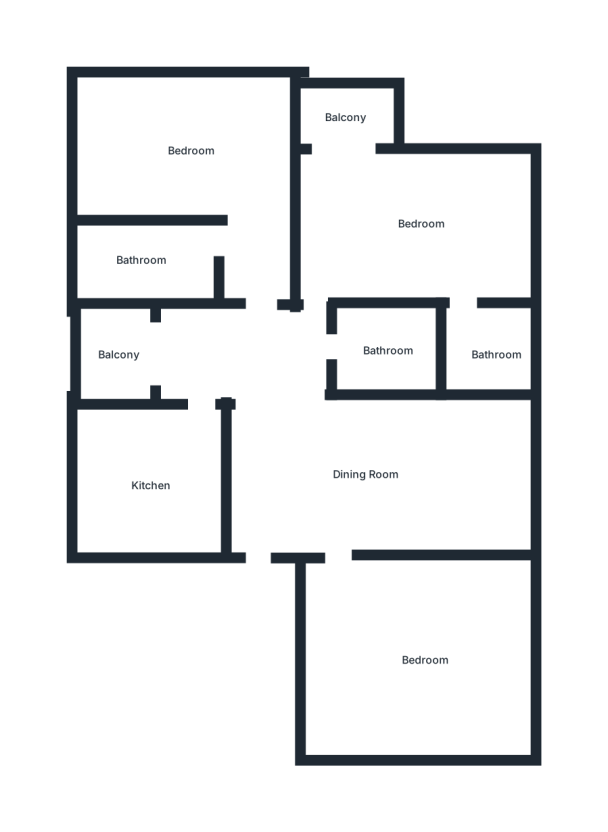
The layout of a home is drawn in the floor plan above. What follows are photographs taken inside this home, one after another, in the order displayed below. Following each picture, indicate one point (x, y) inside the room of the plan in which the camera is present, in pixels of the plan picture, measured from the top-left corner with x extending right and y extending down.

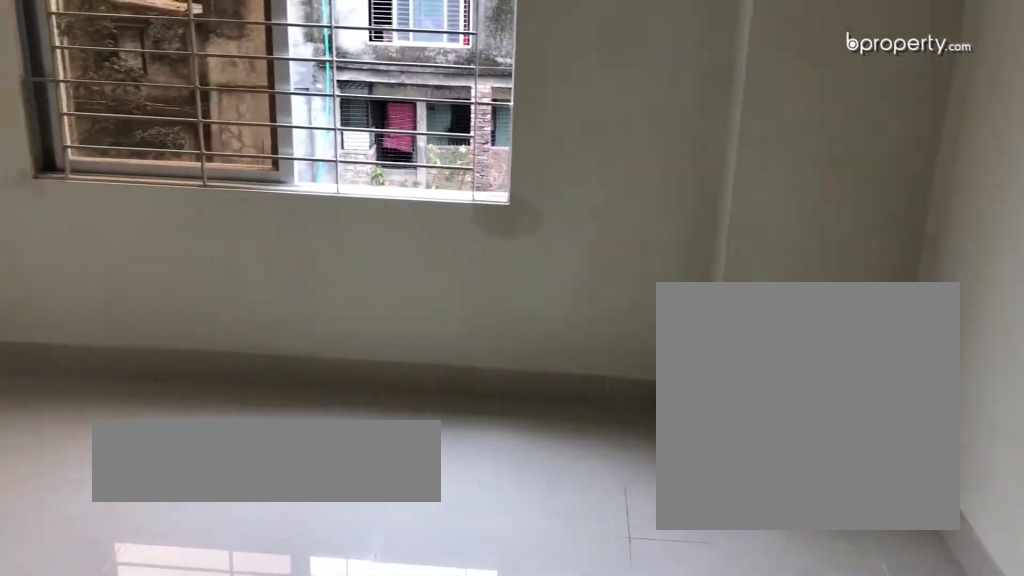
(192, 151)
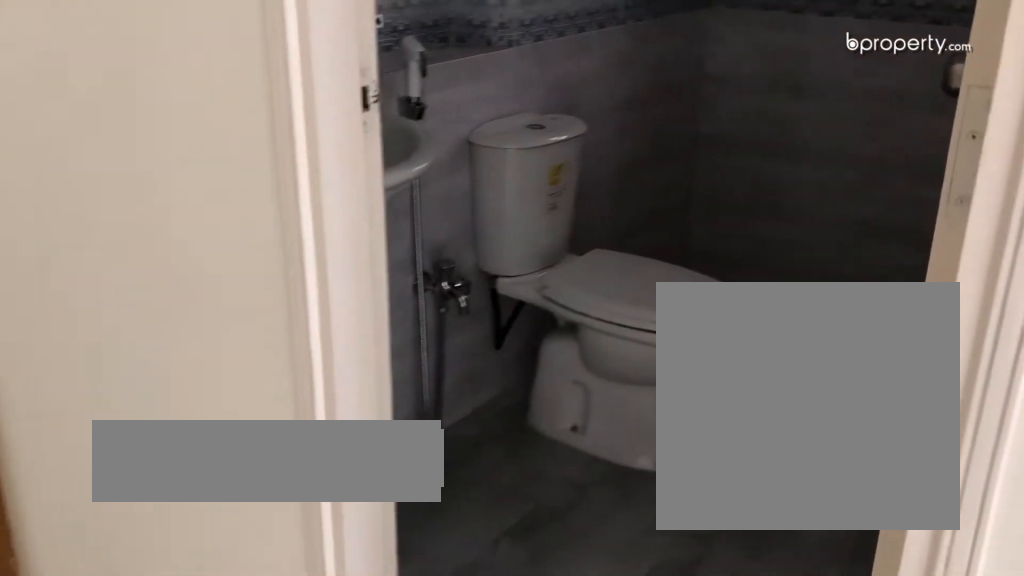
(141, 254)
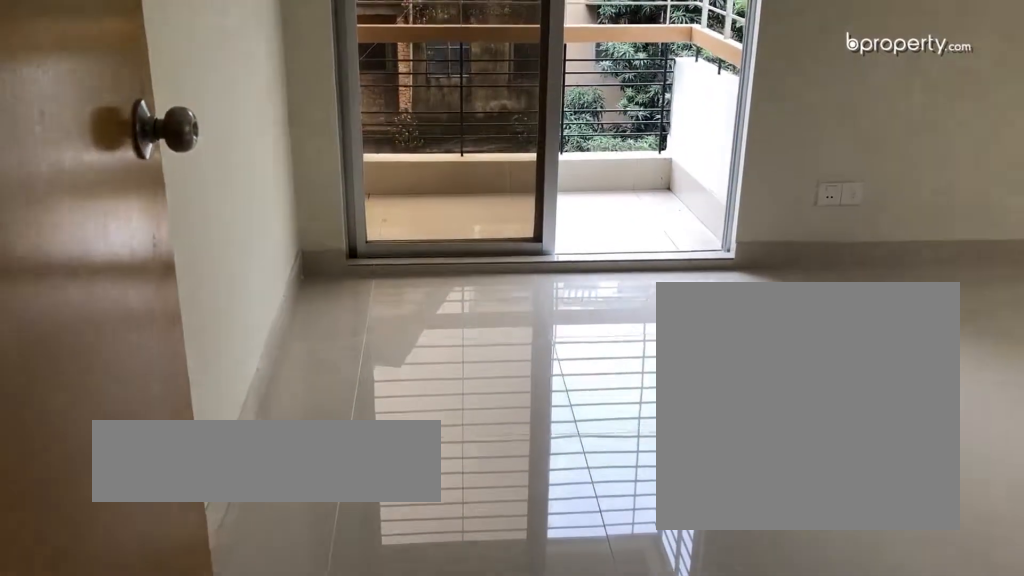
(421, 225)
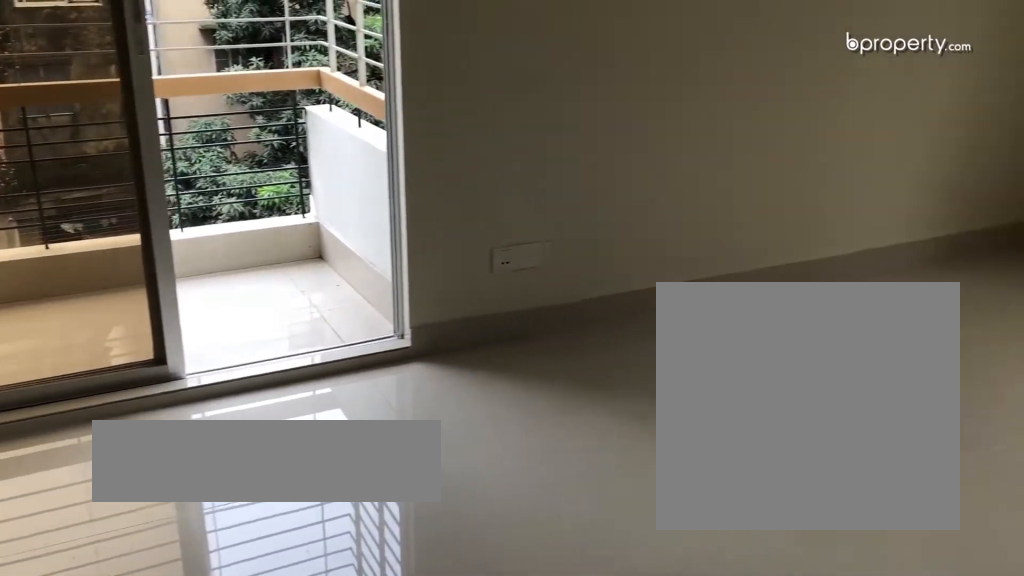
(421, 225)
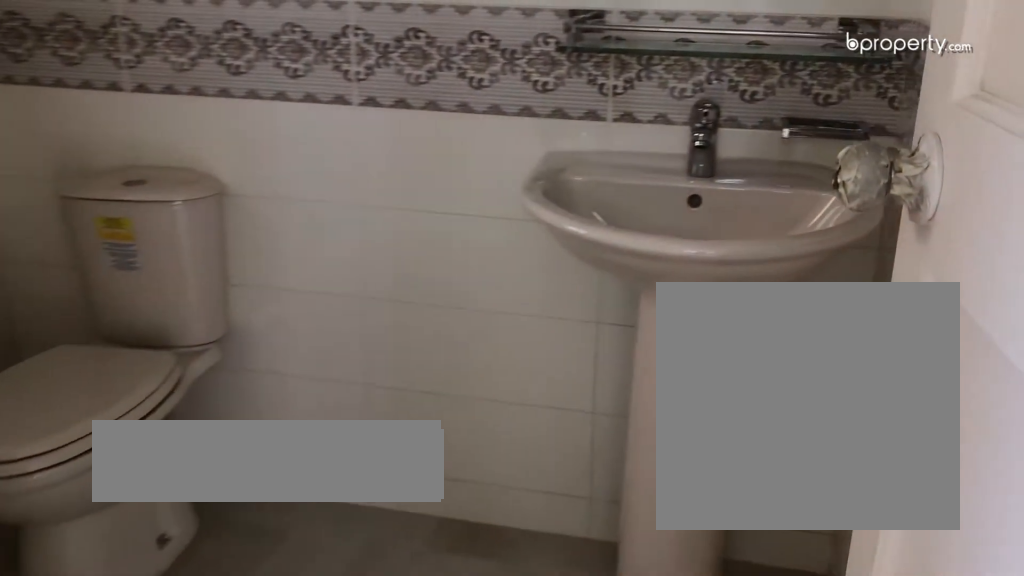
(493, 351)
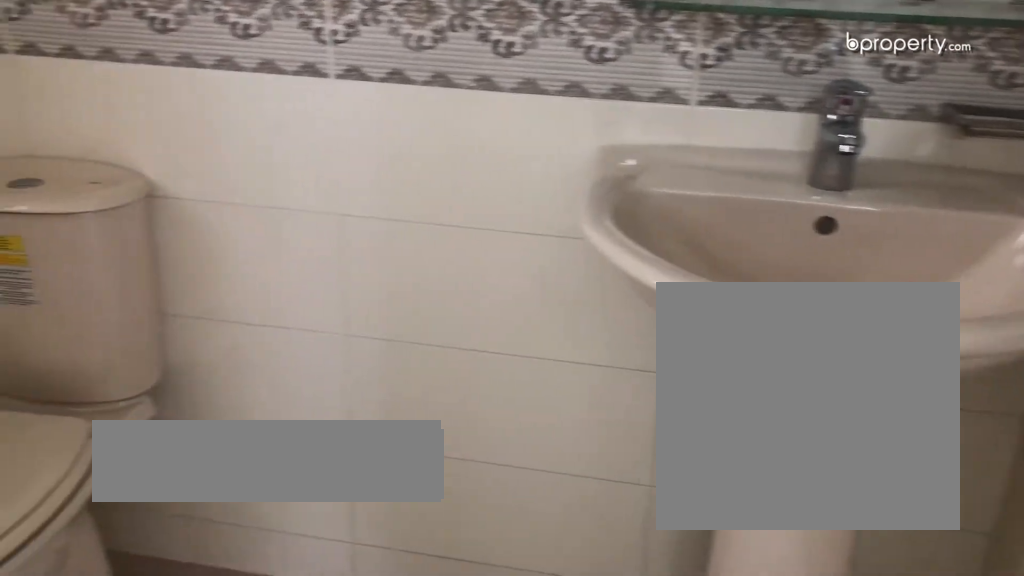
(493, 351)
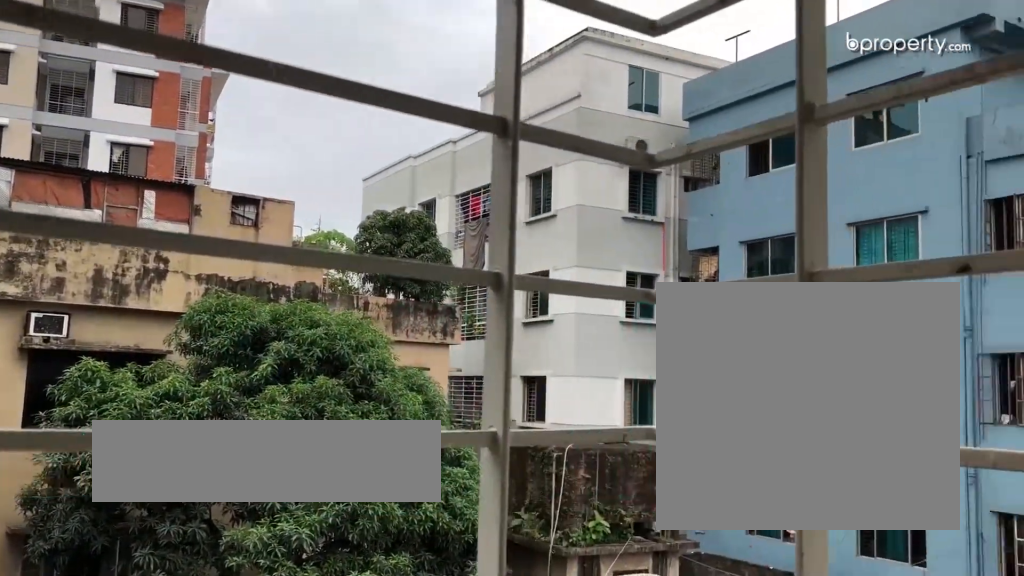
(348, 116)
